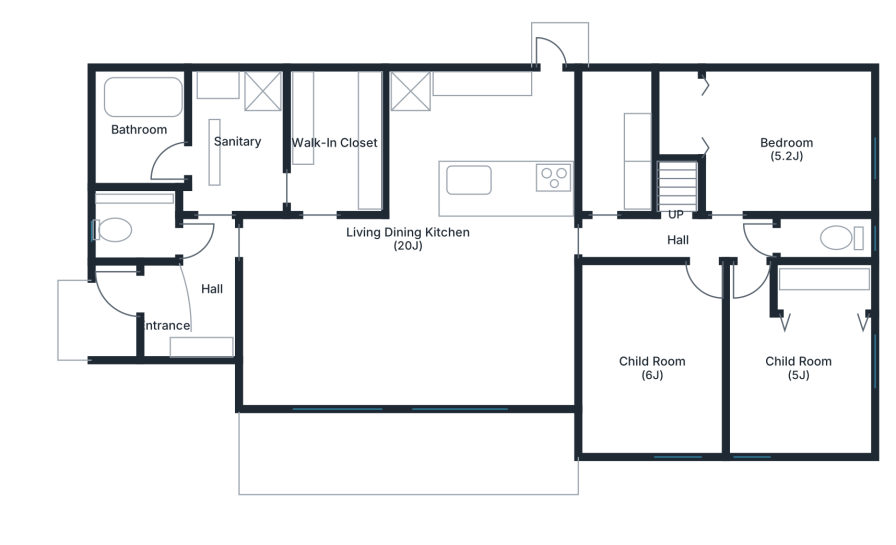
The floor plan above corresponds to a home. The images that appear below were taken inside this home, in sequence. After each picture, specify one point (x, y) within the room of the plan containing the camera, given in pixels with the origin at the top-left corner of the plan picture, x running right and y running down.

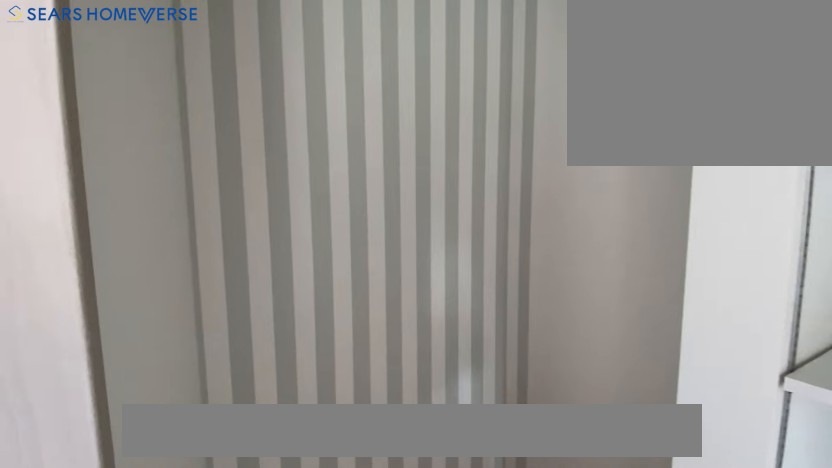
(615, 141)
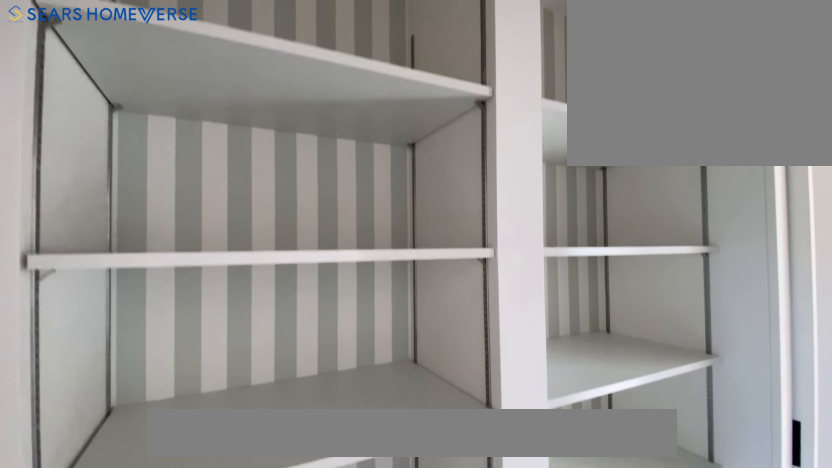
(614, 140)
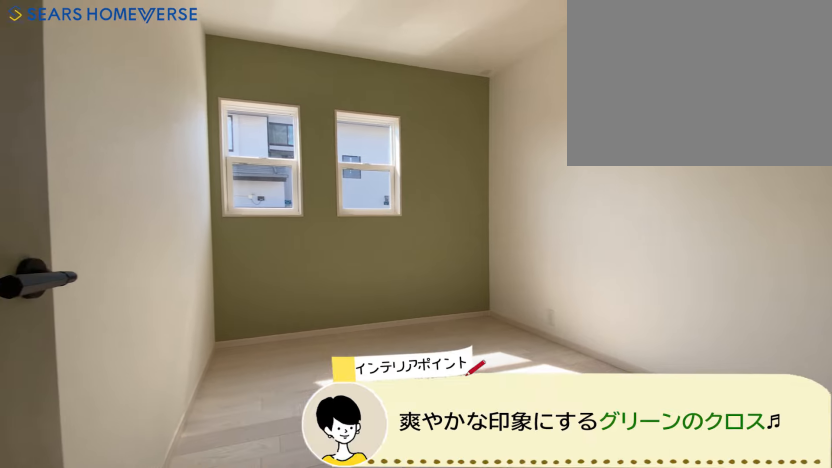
(652, 359)
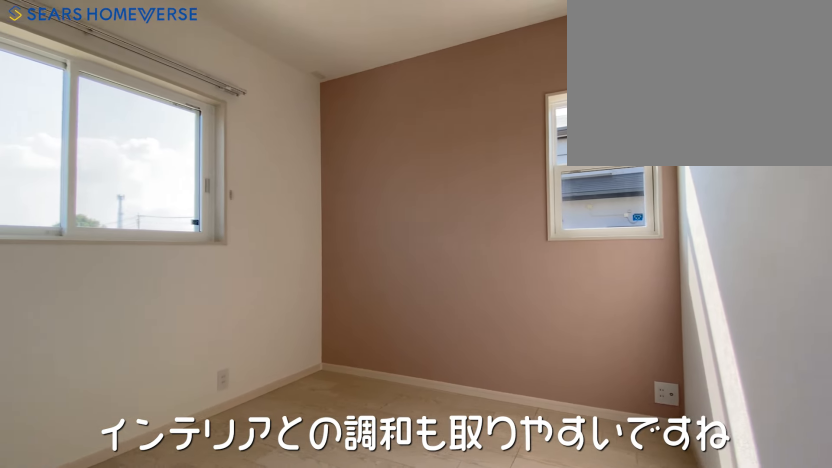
(810, 360)
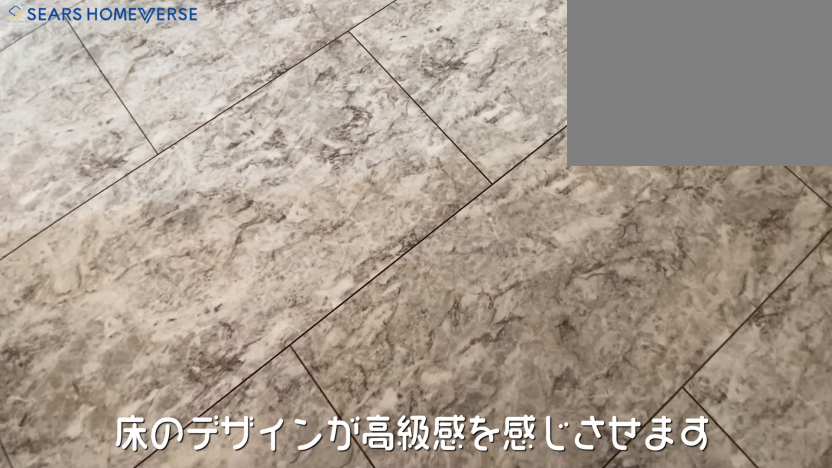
(236, 149)
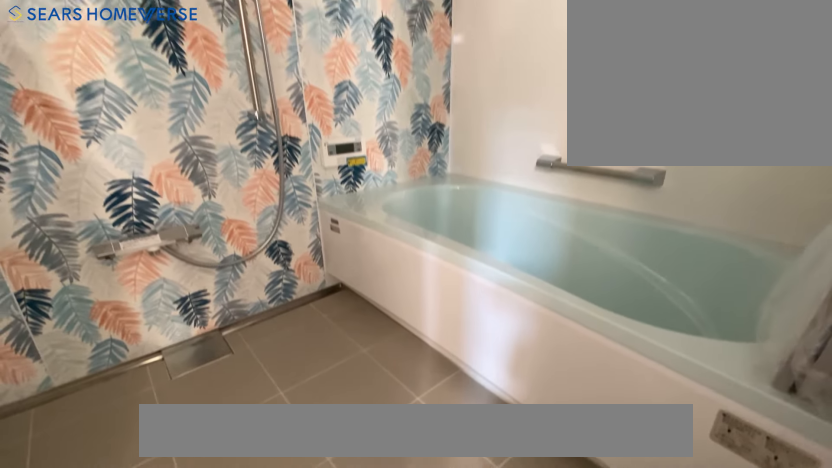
(139, 147)
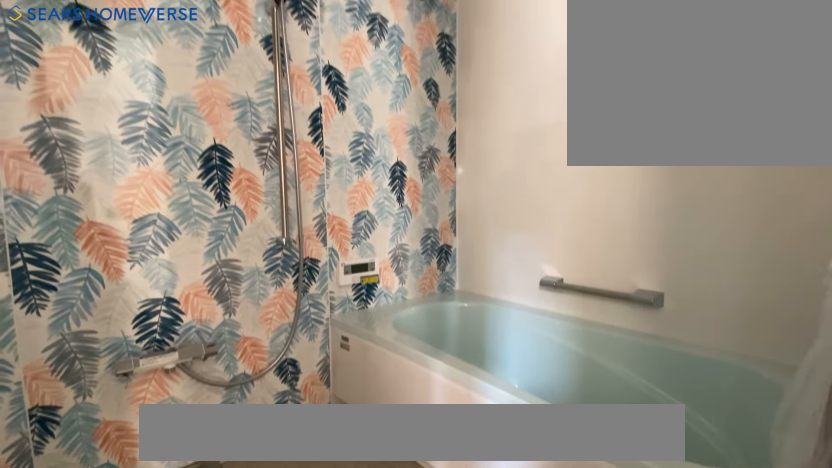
(139, 147)
